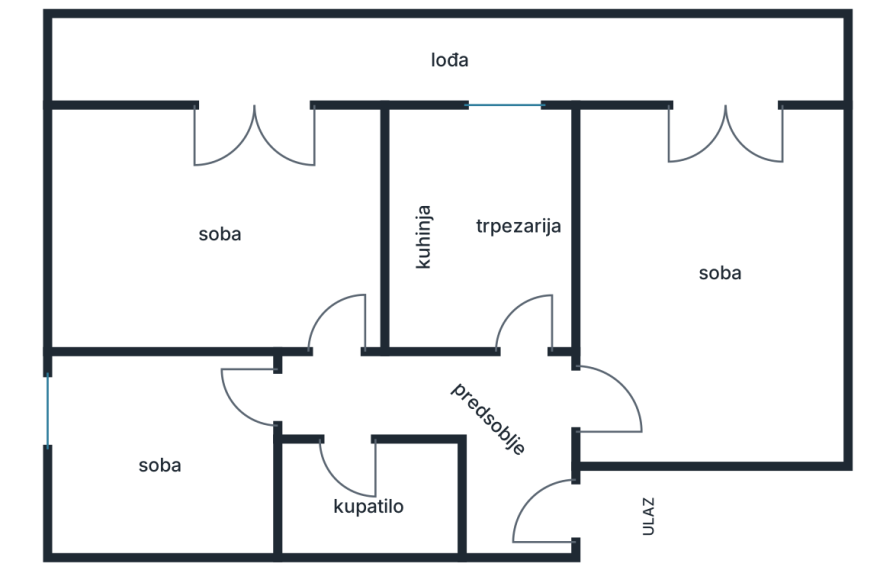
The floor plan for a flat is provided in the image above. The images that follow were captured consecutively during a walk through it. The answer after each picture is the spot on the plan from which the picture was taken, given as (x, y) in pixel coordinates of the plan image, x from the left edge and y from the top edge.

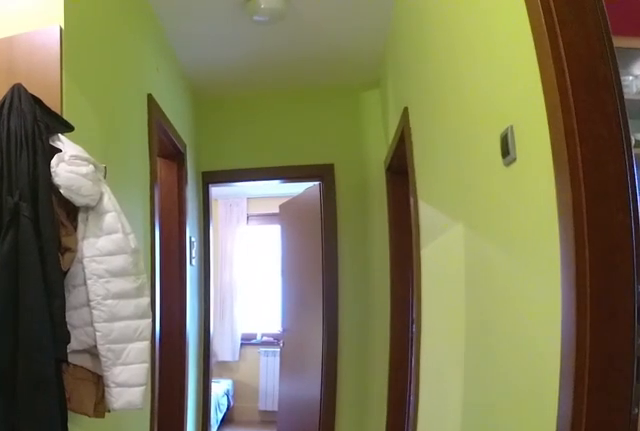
(554, 396)
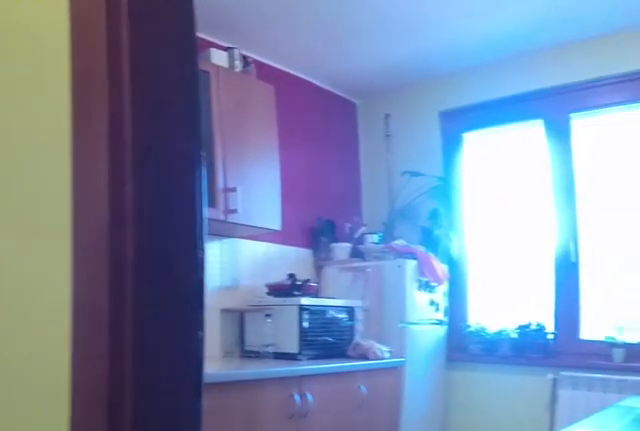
(570, 402)
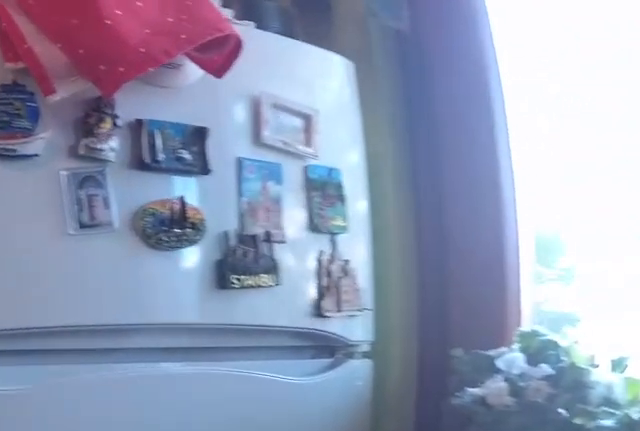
(568, 162)
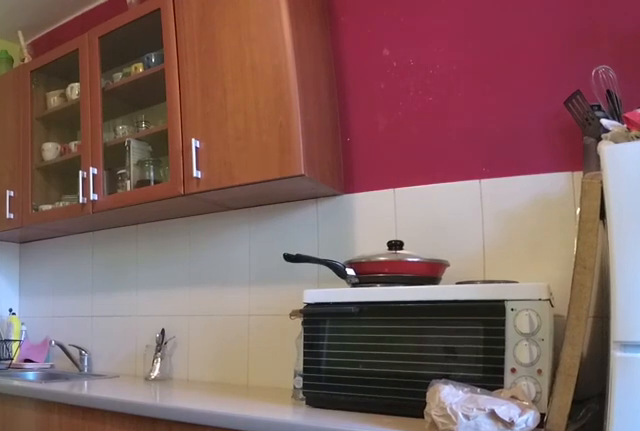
(526, 141)
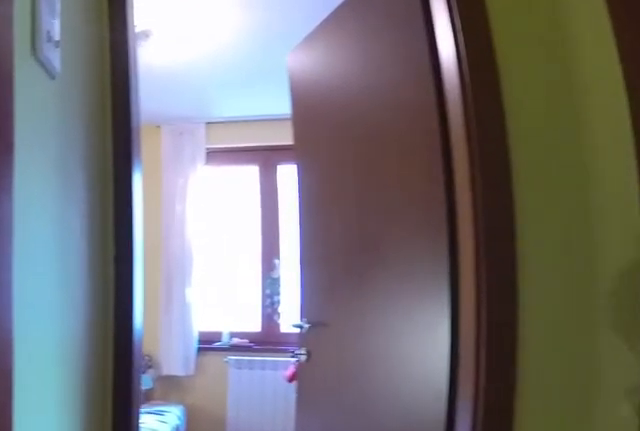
(384, 393)
